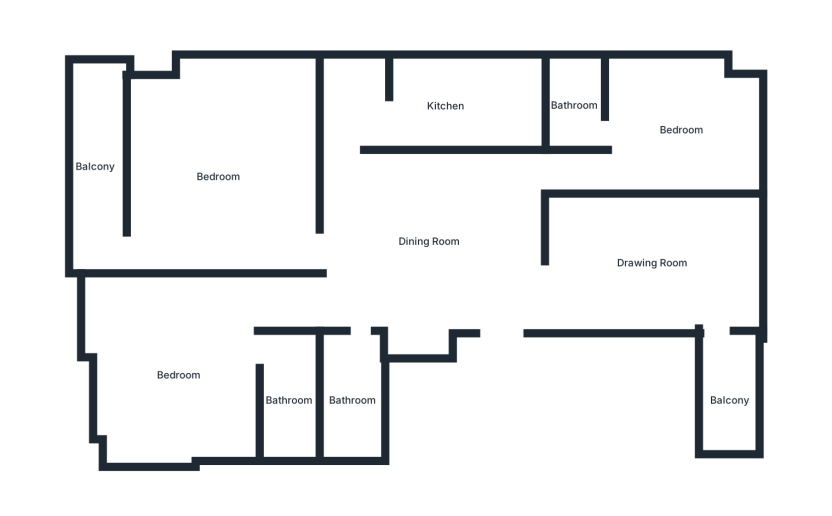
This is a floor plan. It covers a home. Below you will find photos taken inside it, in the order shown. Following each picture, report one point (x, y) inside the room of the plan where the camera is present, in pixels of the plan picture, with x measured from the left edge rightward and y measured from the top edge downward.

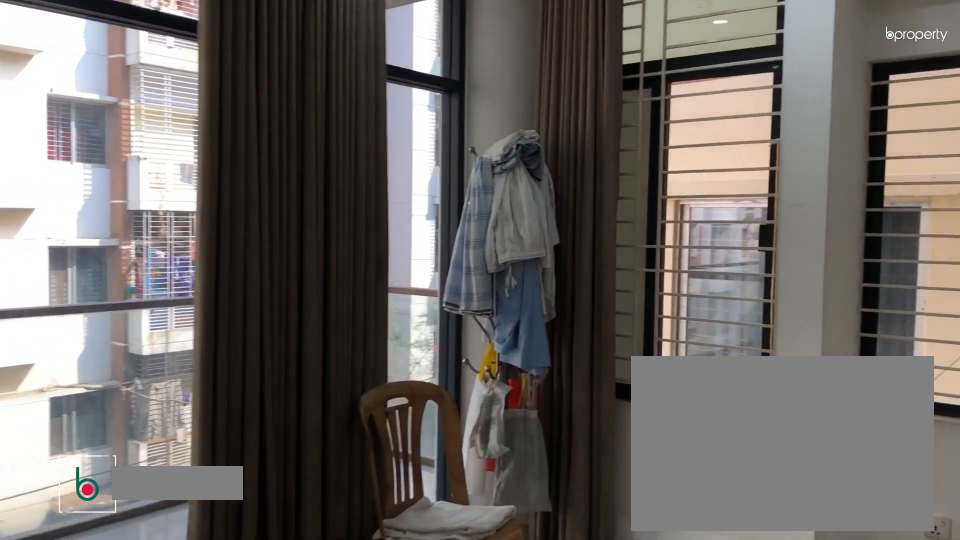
(219, 177)
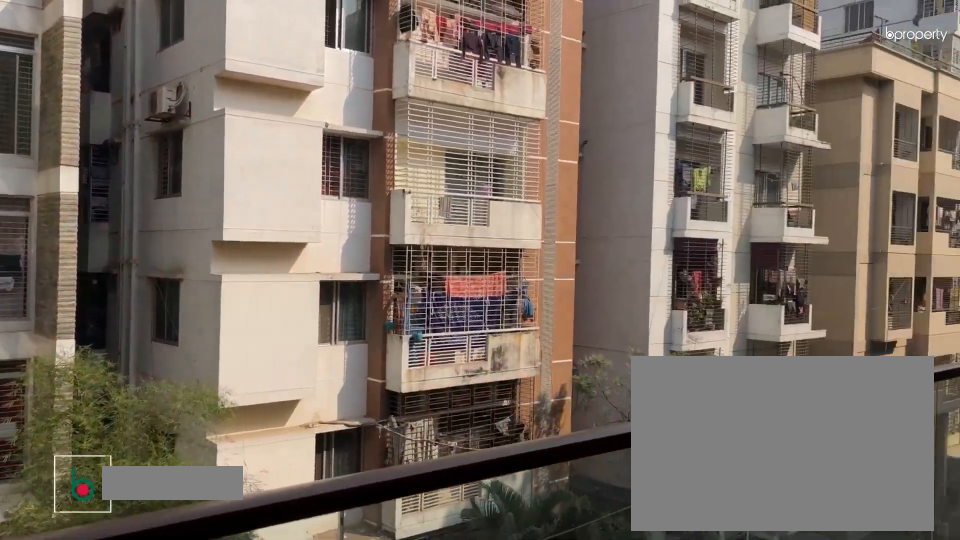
(96, 166)
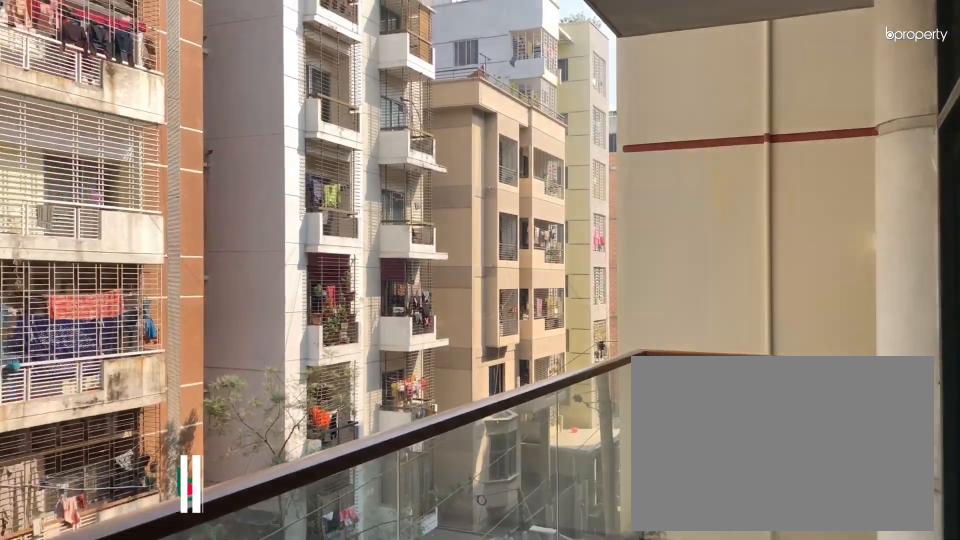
(96, 166)
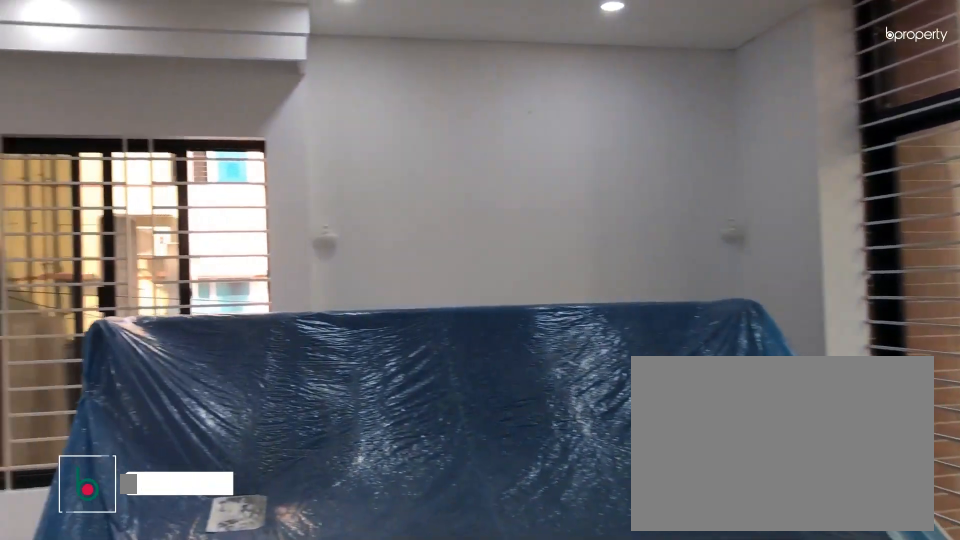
(180, 376)
